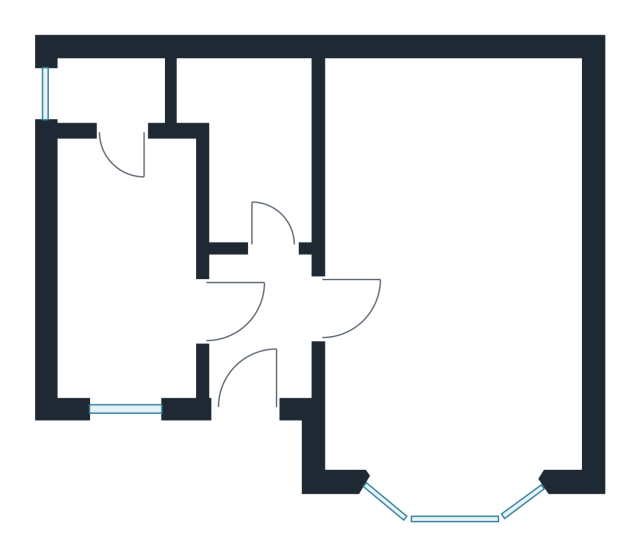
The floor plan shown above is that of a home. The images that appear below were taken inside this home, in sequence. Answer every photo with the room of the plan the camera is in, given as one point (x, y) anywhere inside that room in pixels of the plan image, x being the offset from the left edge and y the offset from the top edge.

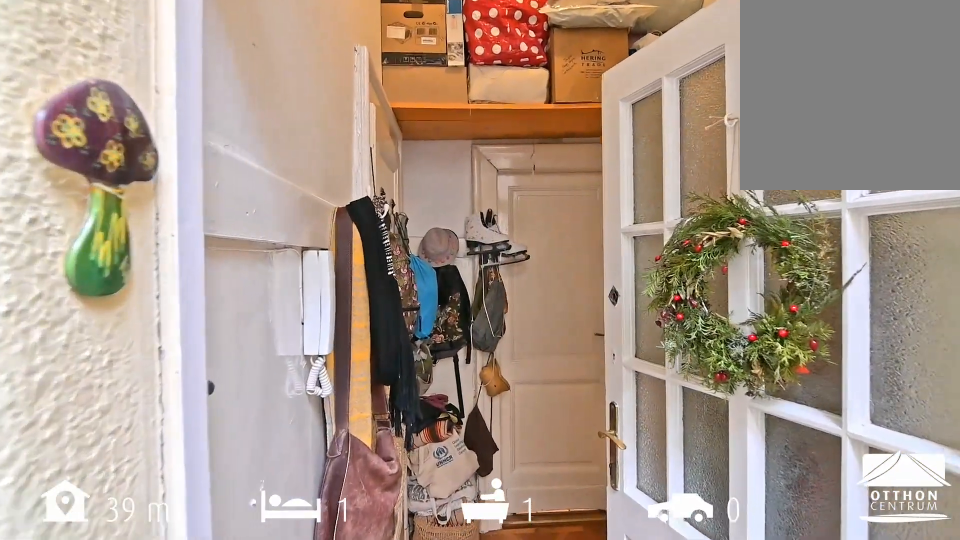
(264, 330)
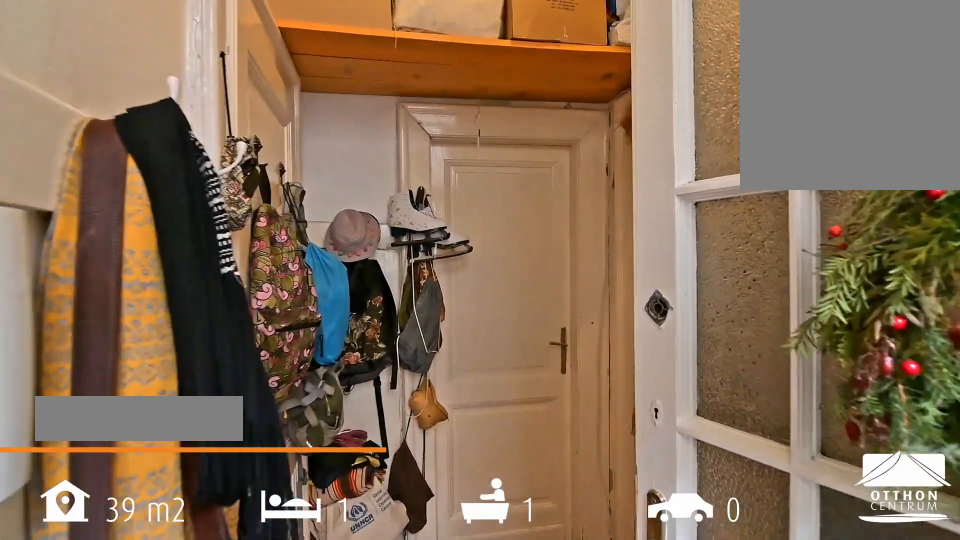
(264, 330)
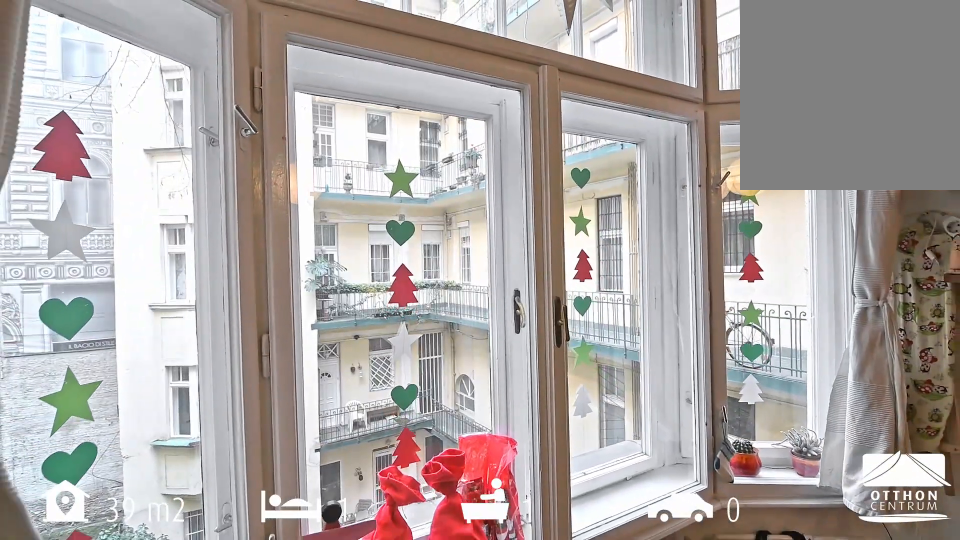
(453, 263)
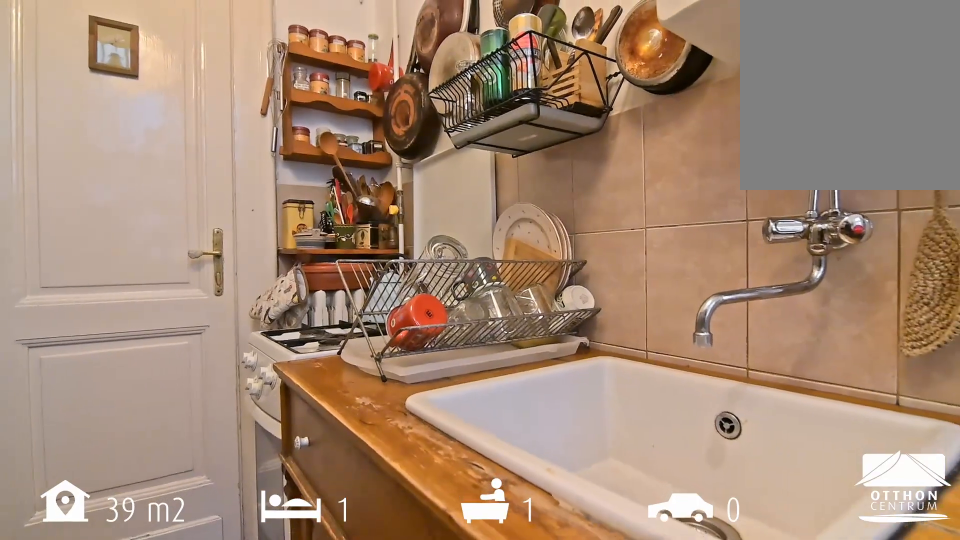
(124, 281)
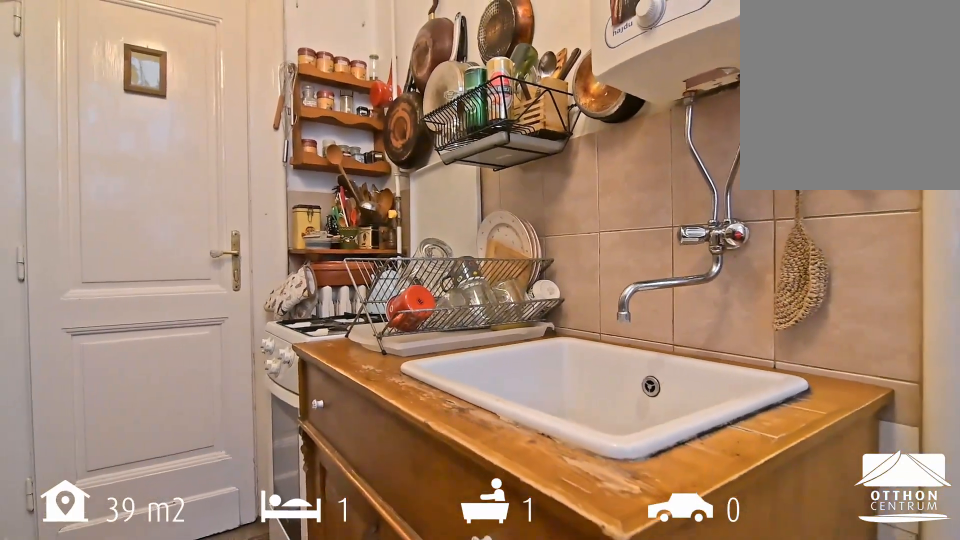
(124, 281)
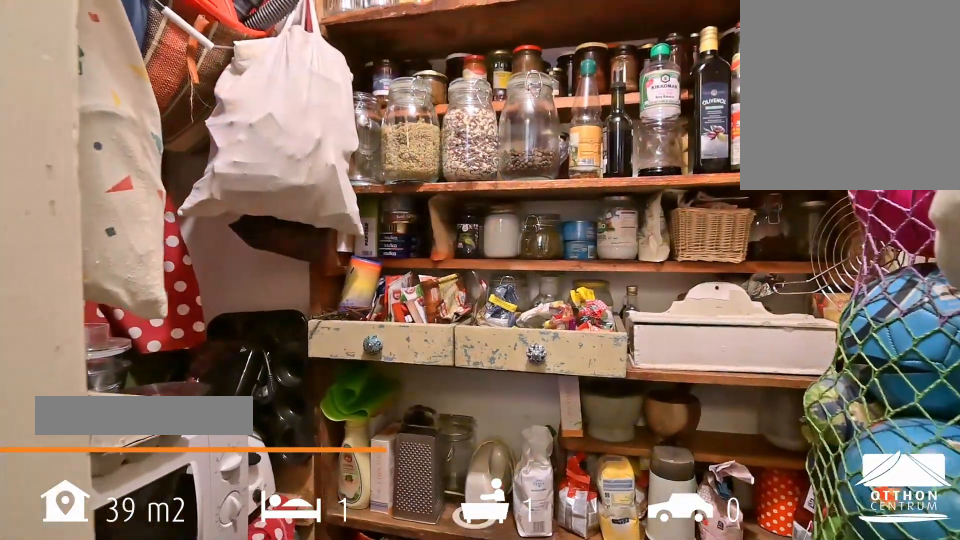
(111, 92)
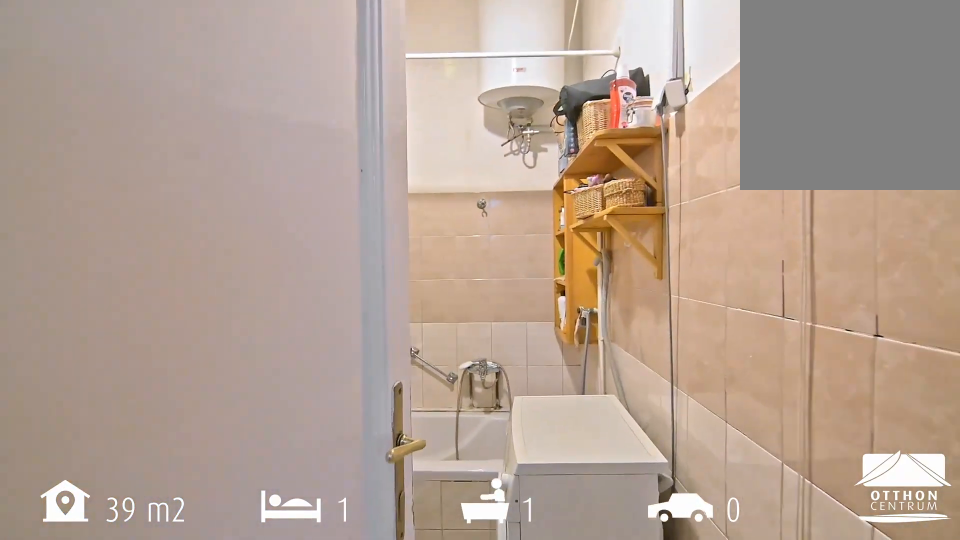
(255, 141)
